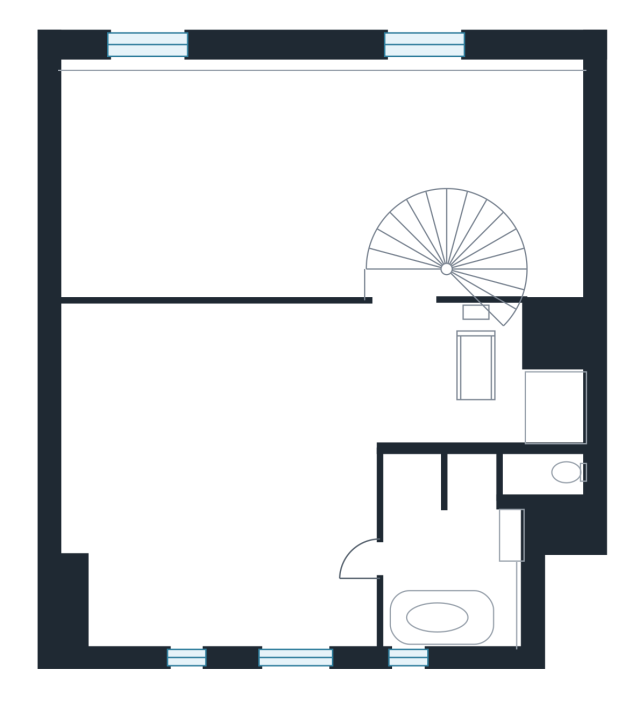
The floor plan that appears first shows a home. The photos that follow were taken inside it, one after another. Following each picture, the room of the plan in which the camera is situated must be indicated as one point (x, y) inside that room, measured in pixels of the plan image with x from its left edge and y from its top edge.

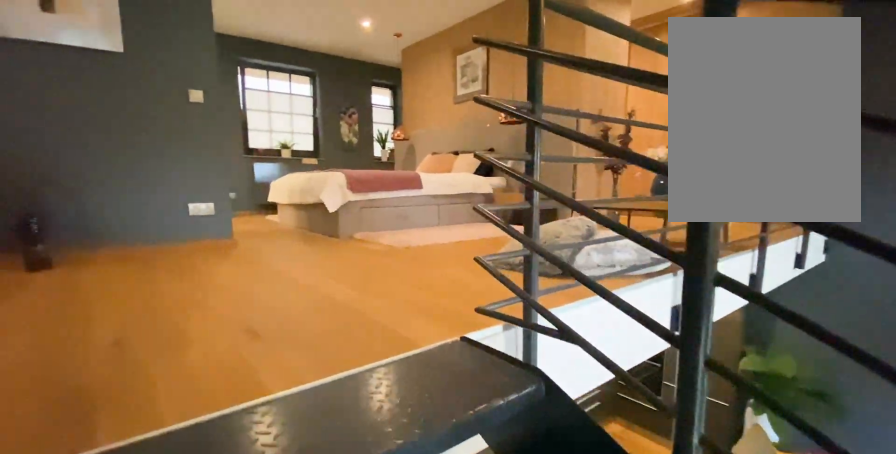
(444, 263)
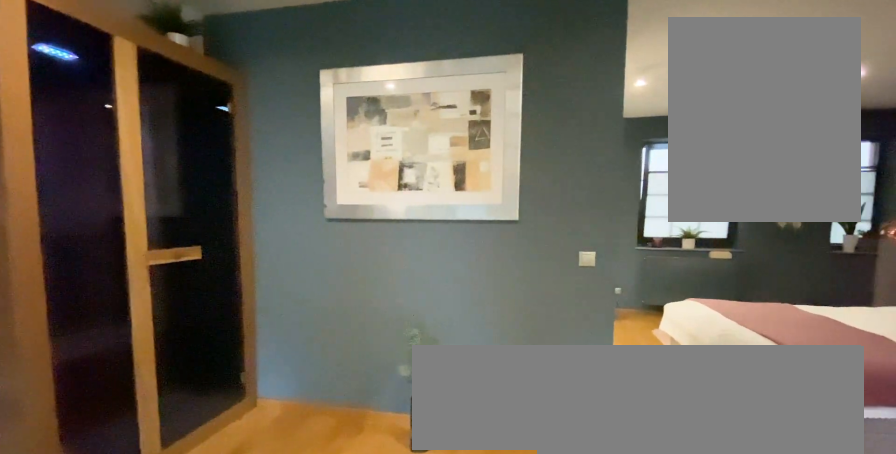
(266, 491)
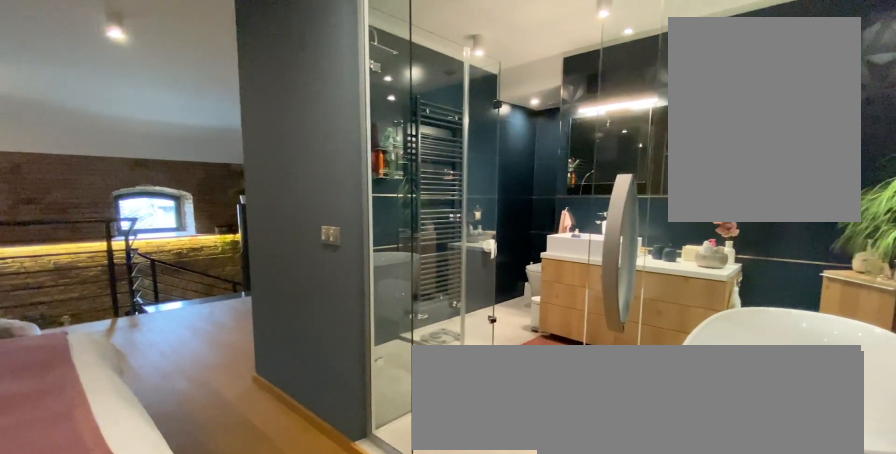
(266, 491)
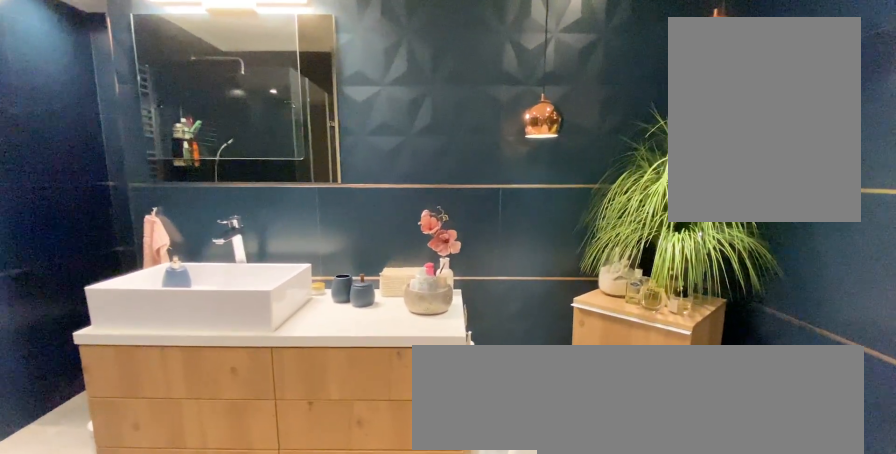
(441, 531)
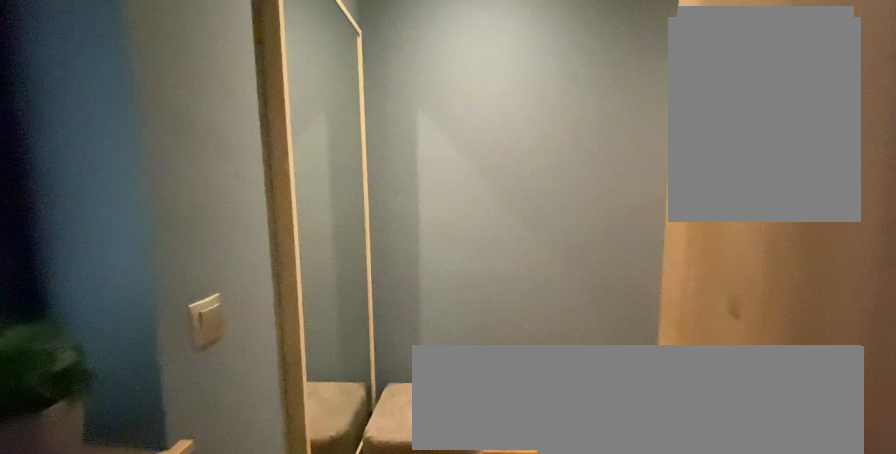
(266, 491)
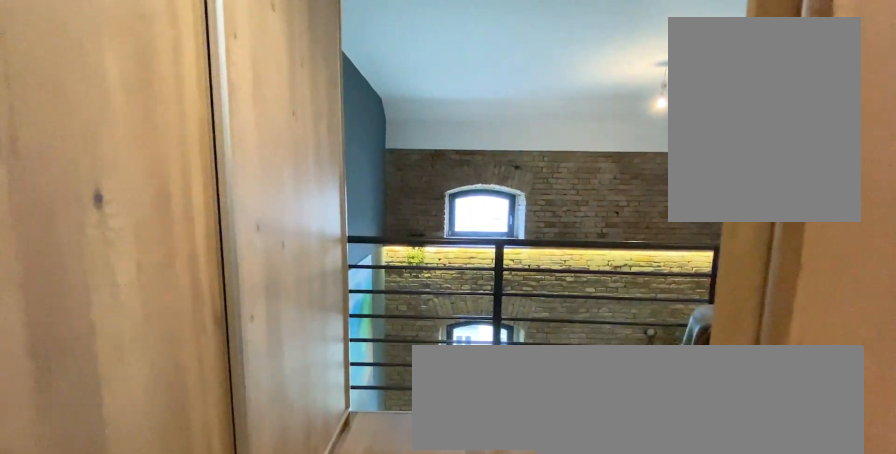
(266, 491)
